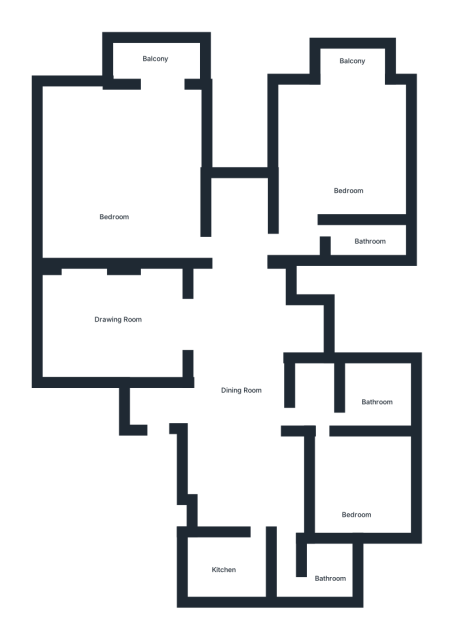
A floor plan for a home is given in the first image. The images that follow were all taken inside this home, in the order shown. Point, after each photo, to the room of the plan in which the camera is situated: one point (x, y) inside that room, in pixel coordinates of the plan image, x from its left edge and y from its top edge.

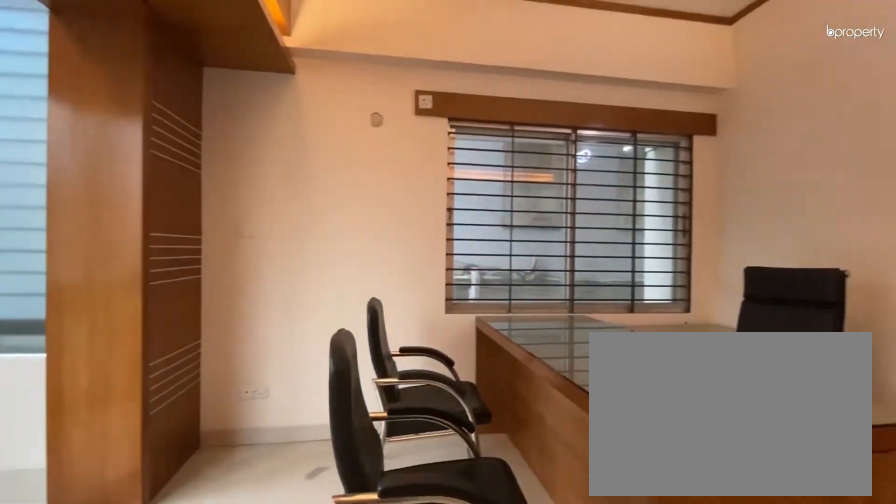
(344, 160)
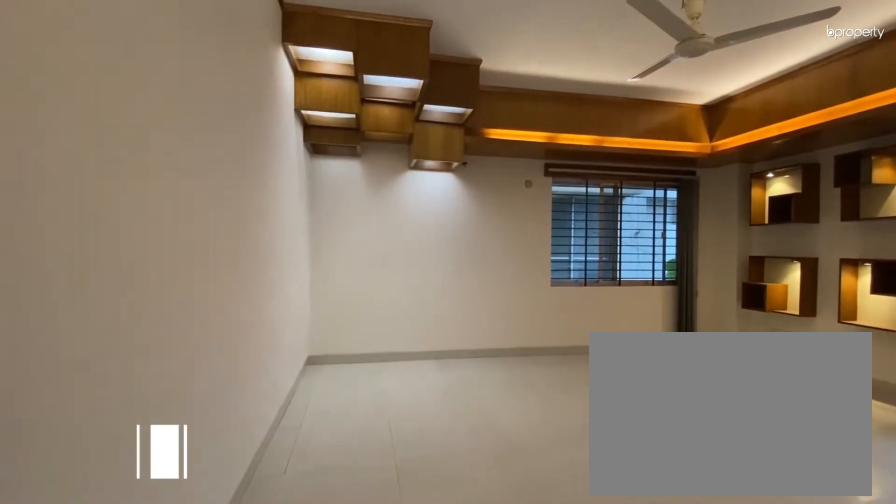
(118, 186)
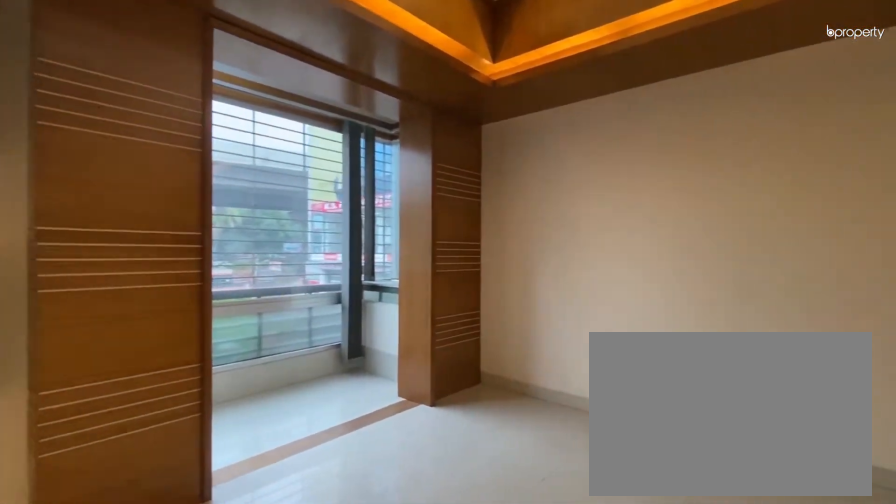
(118, 186)
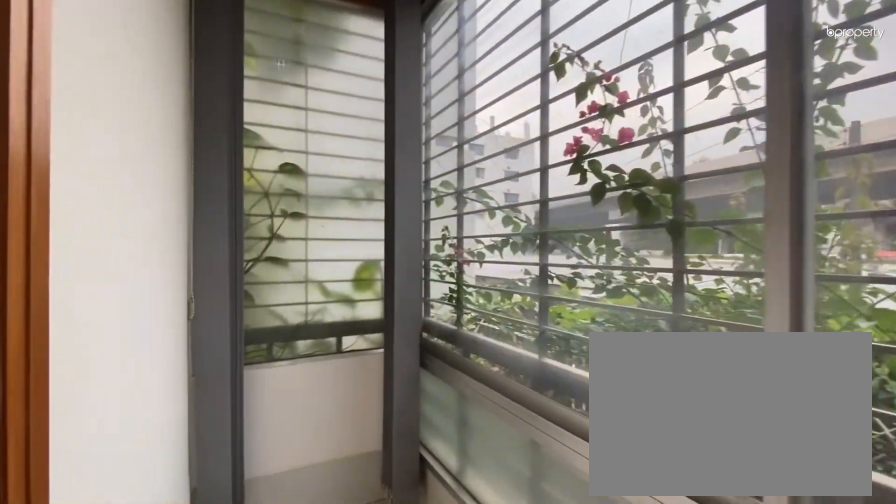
(161, 59)
